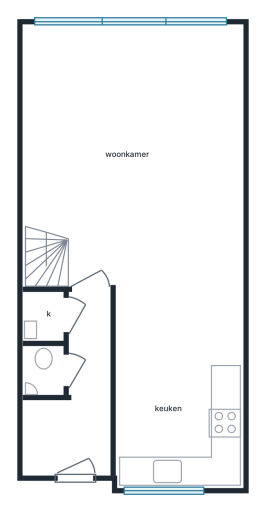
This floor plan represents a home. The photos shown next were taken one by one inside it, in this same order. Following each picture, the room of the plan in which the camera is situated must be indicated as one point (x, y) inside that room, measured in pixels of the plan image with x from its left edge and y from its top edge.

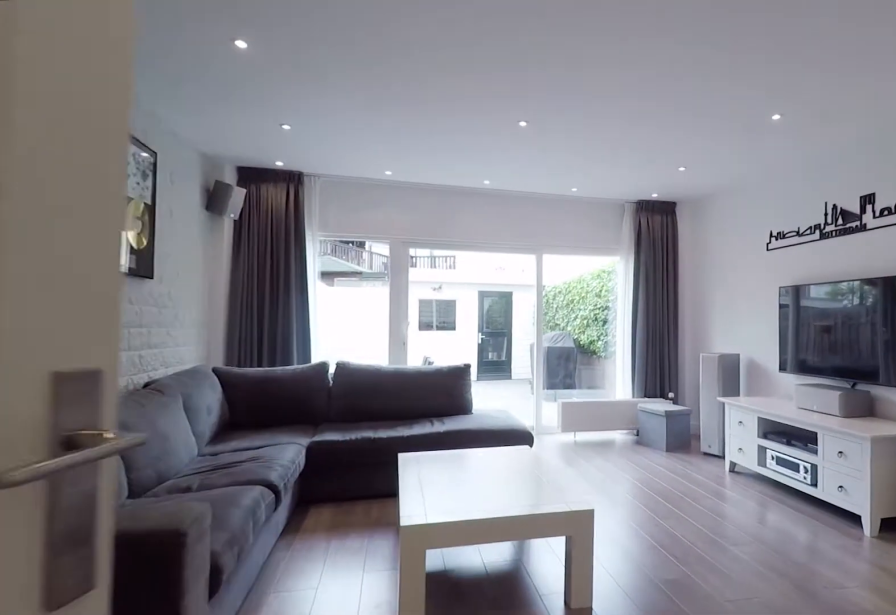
(136, 153)
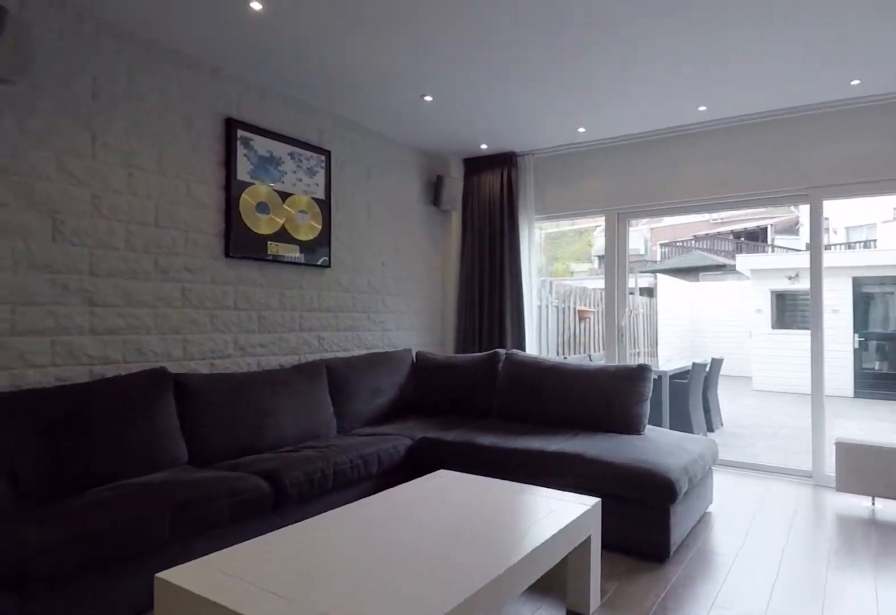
(136, 153)
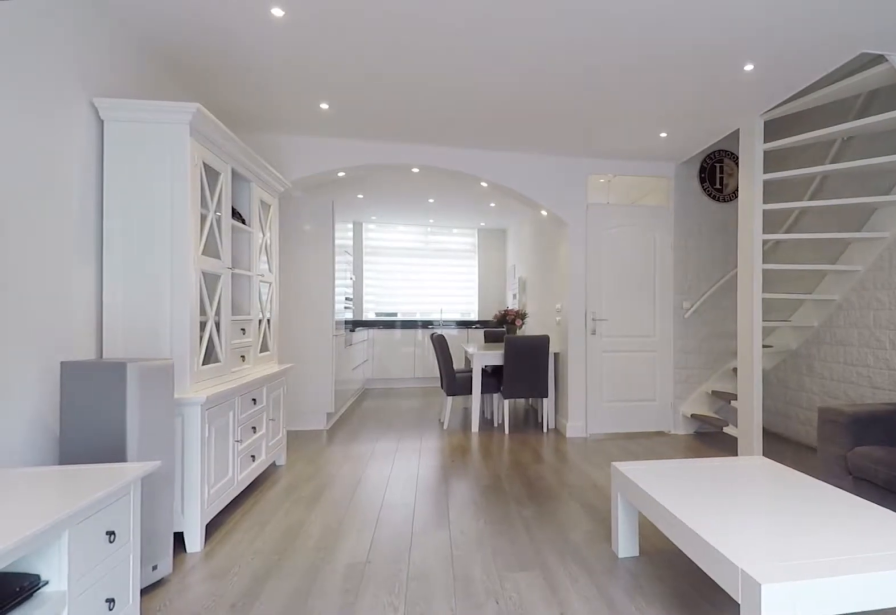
(136, 153)
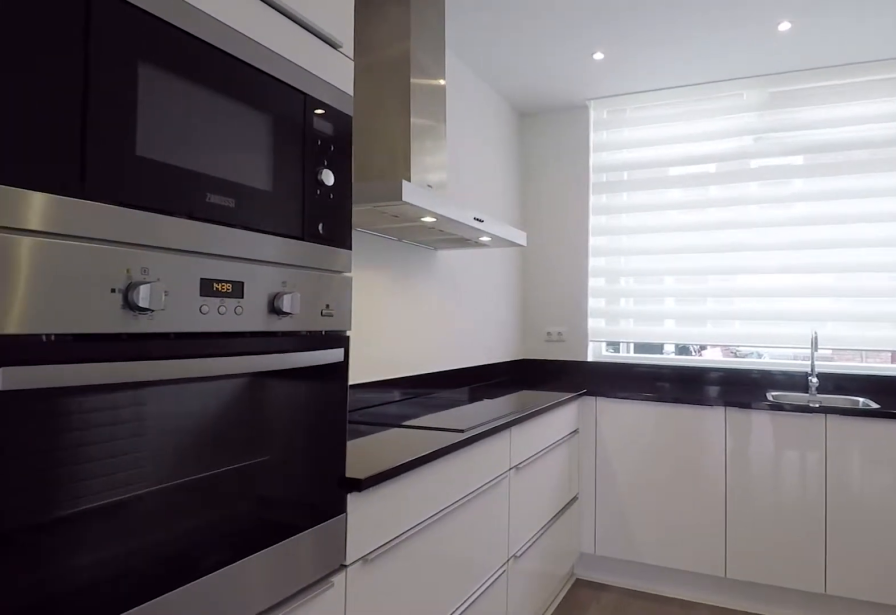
(178, 386)
